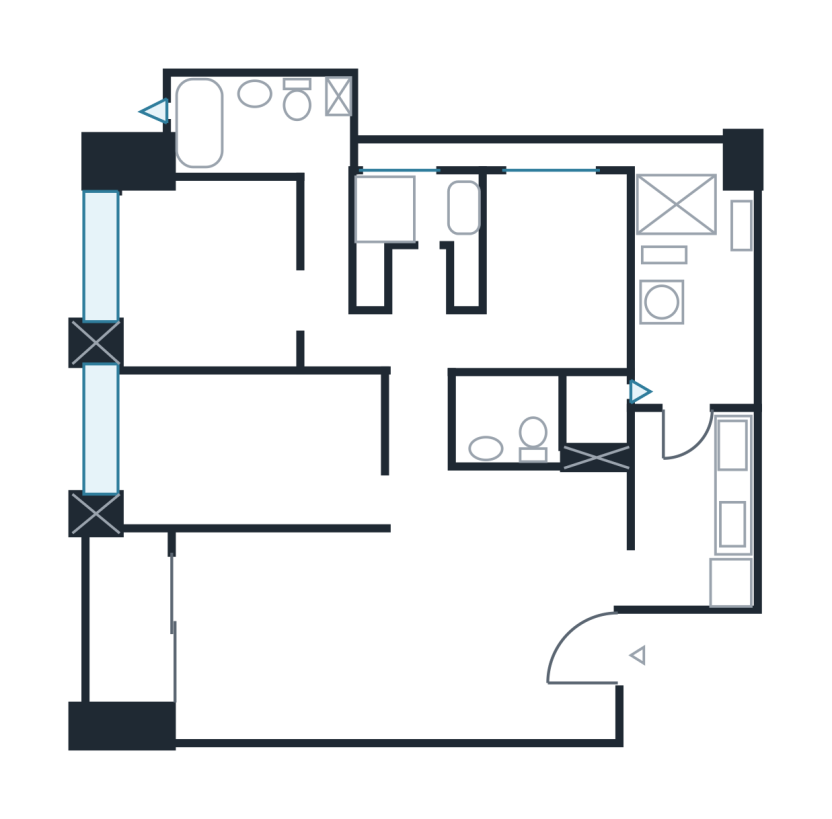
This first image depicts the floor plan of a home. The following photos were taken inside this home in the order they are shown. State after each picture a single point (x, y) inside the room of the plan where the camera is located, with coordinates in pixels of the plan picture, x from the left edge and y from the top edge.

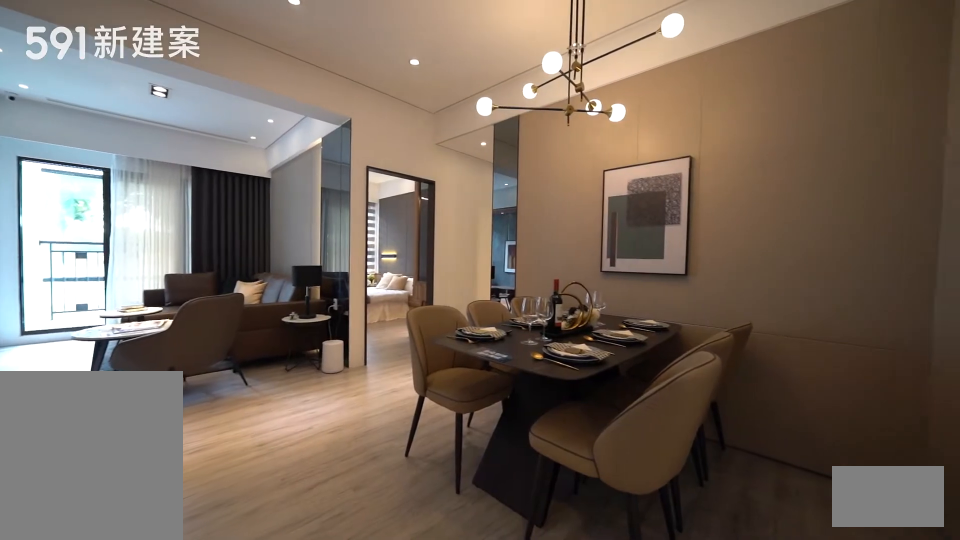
(524, 603)
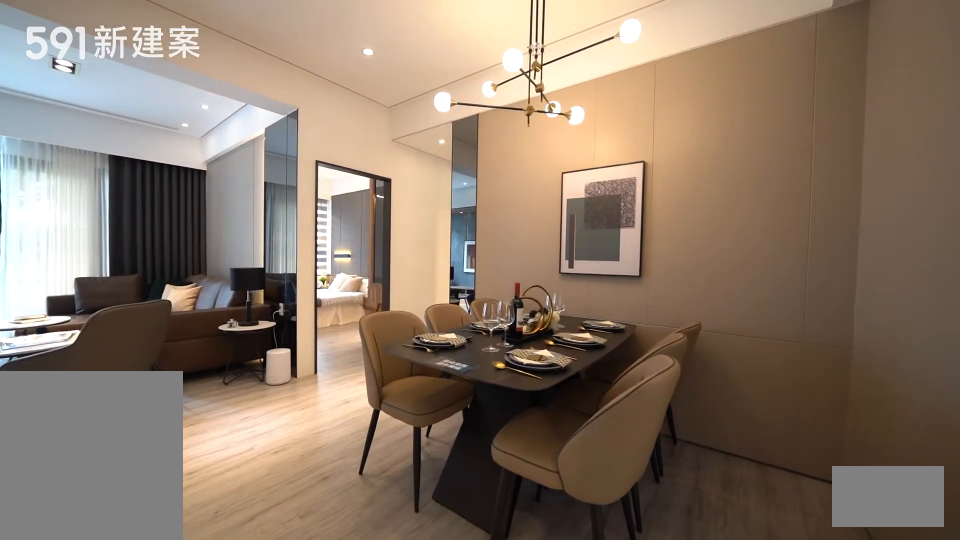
(524, 603)
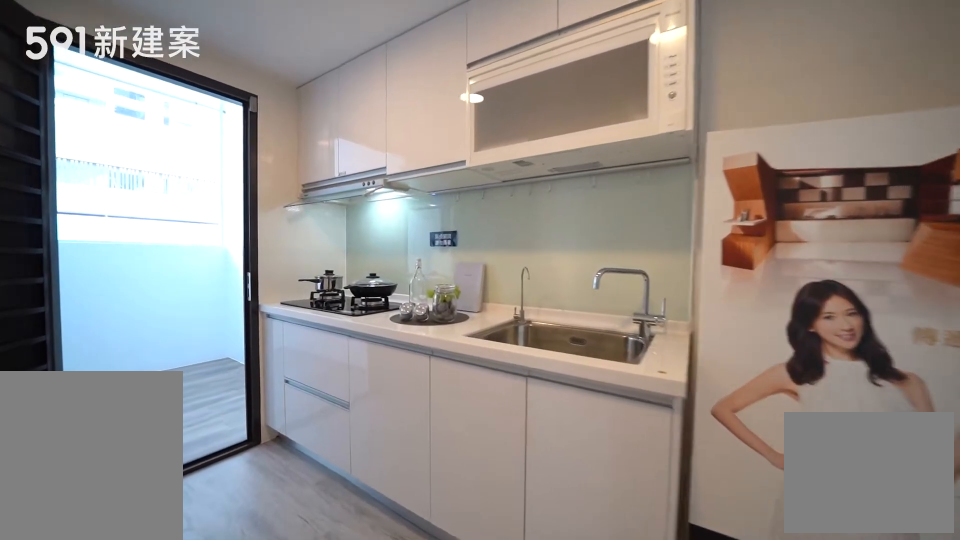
(696, 507)
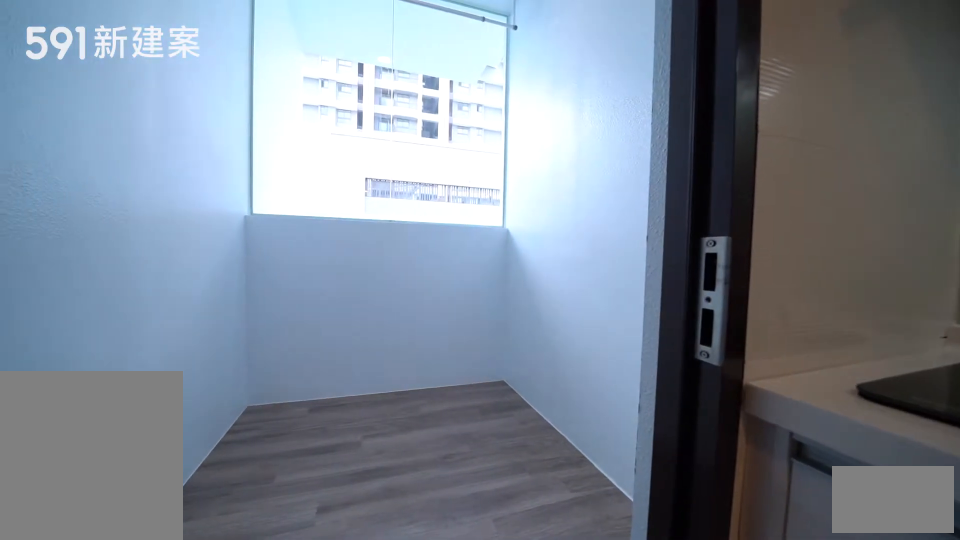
(699, 337)
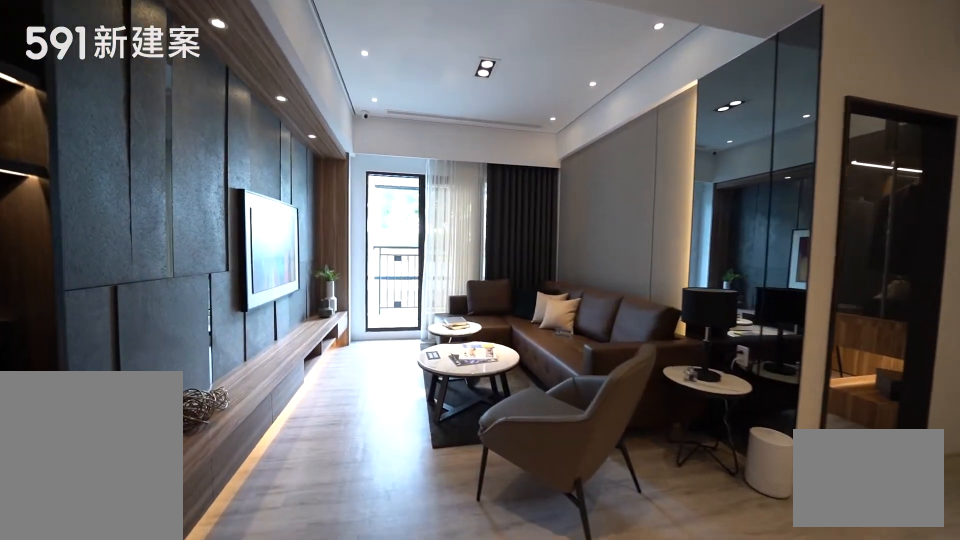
(322, 630)
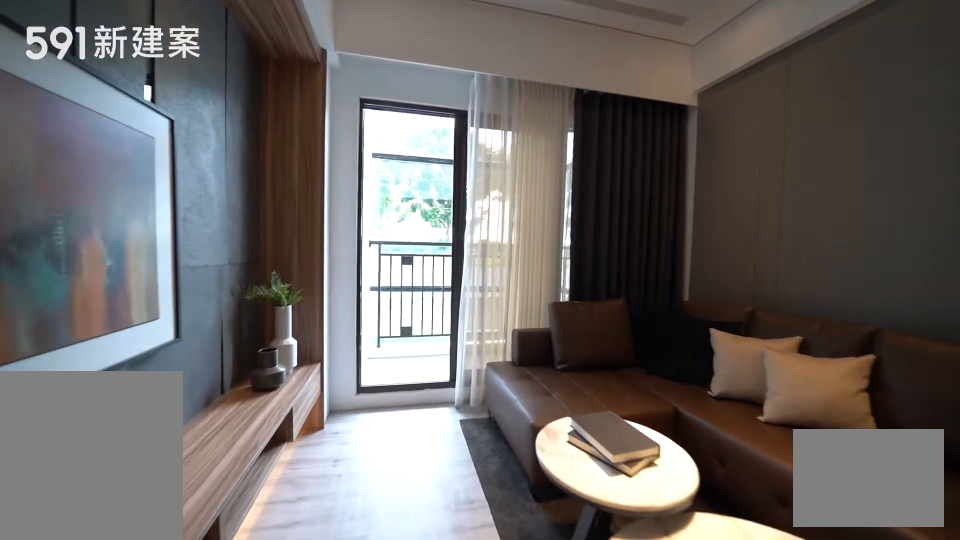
(322, 630)
